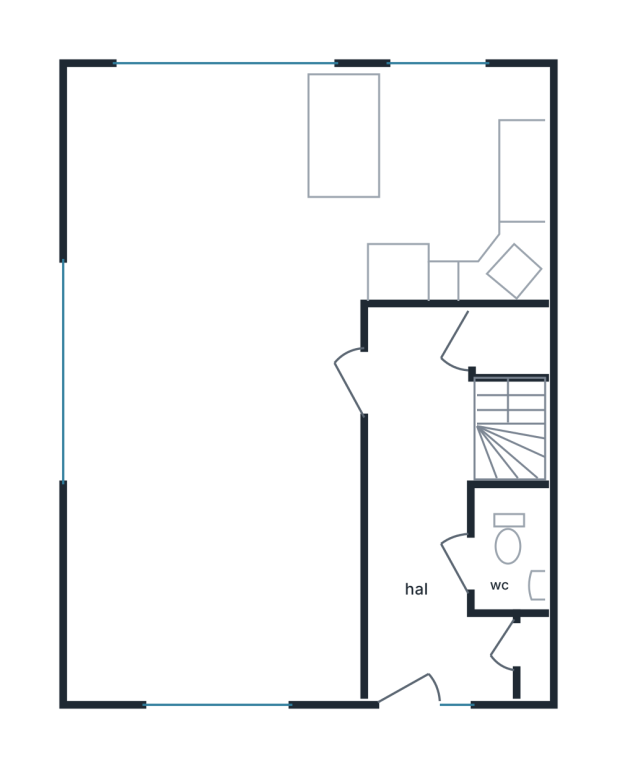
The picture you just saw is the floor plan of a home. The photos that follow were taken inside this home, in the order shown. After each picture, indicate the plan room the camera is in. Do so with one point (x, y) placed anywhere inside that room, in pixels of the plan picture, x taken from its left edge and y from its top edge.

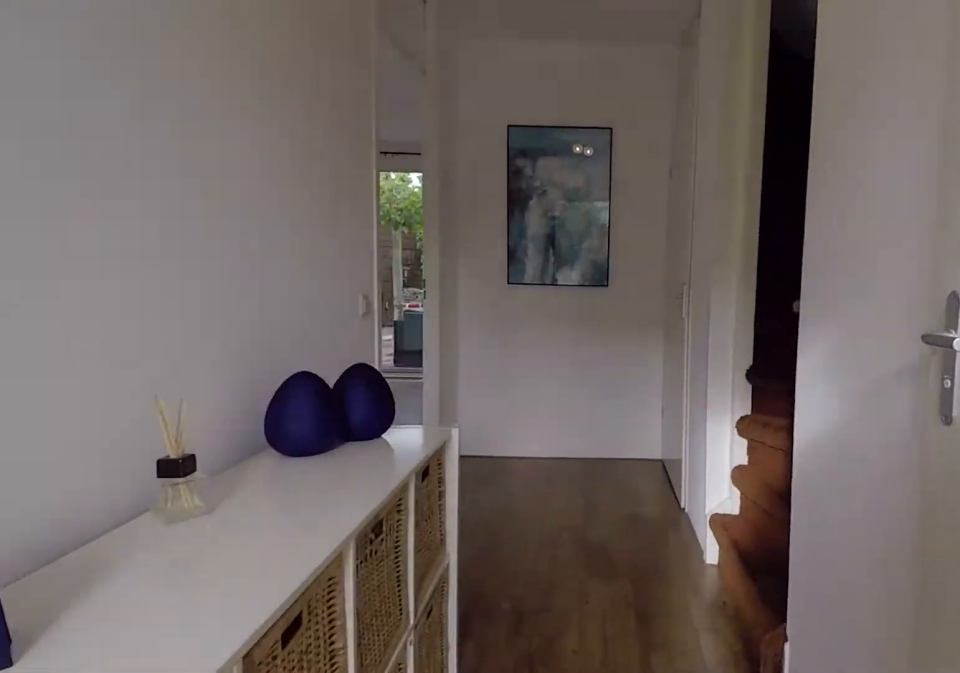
(424, 518)
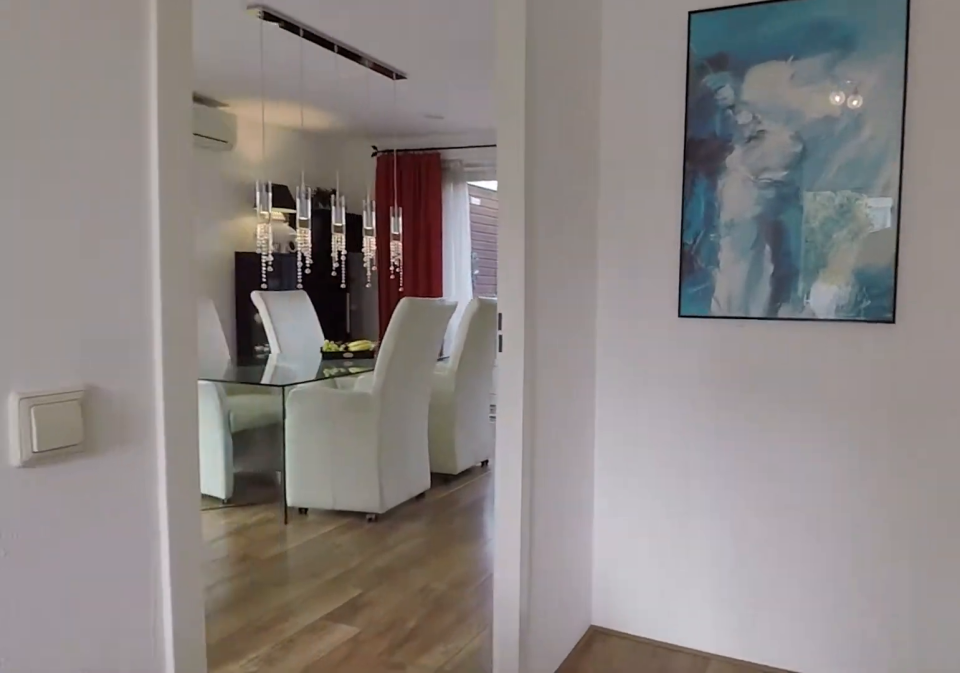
(424, 518)
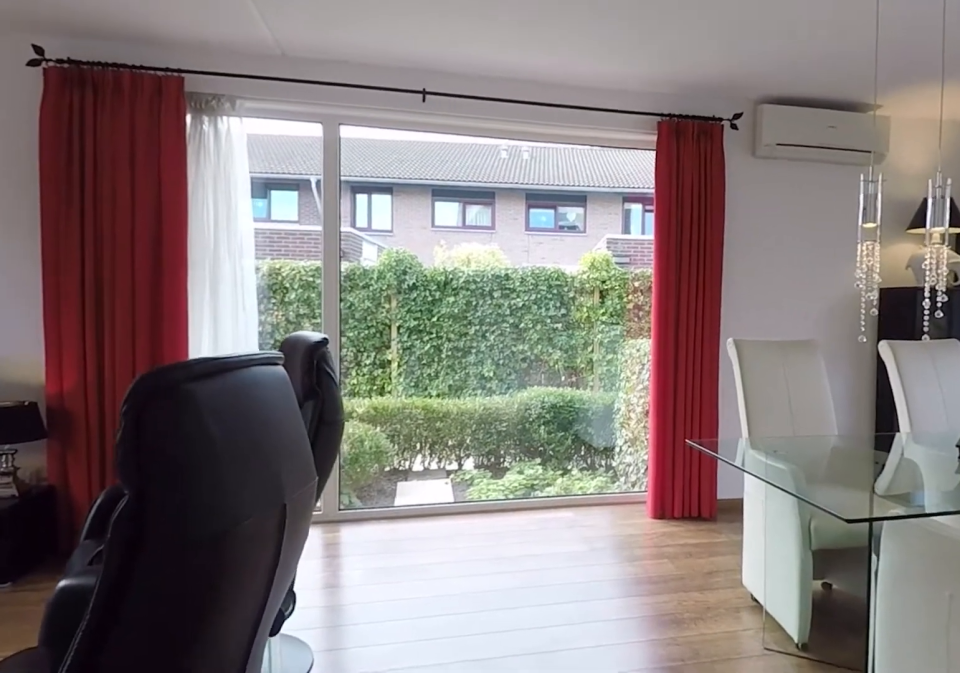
(215, 544)
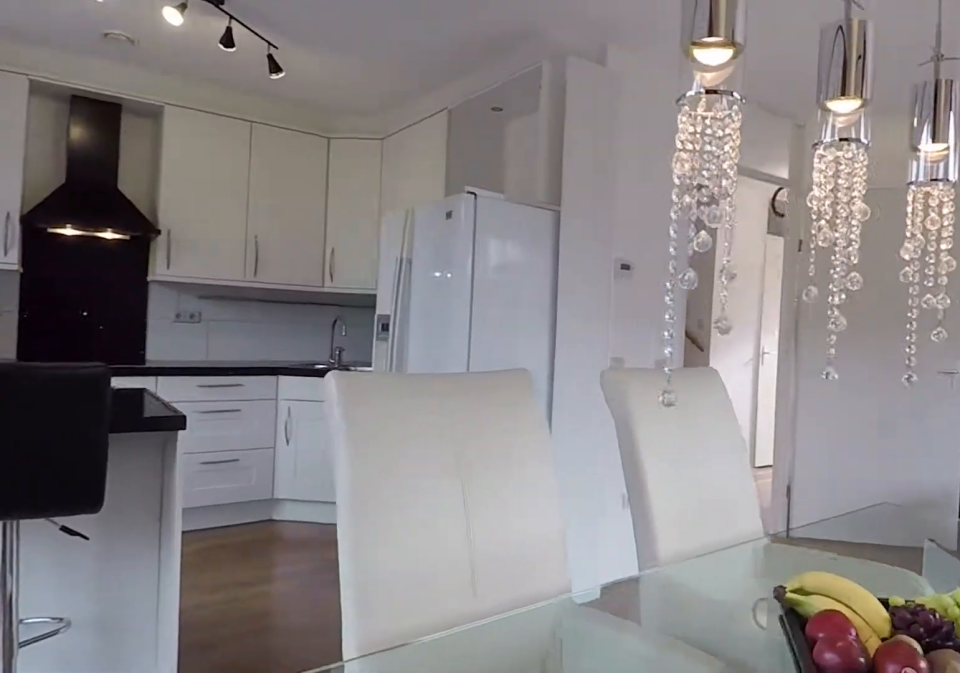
(218, 538)
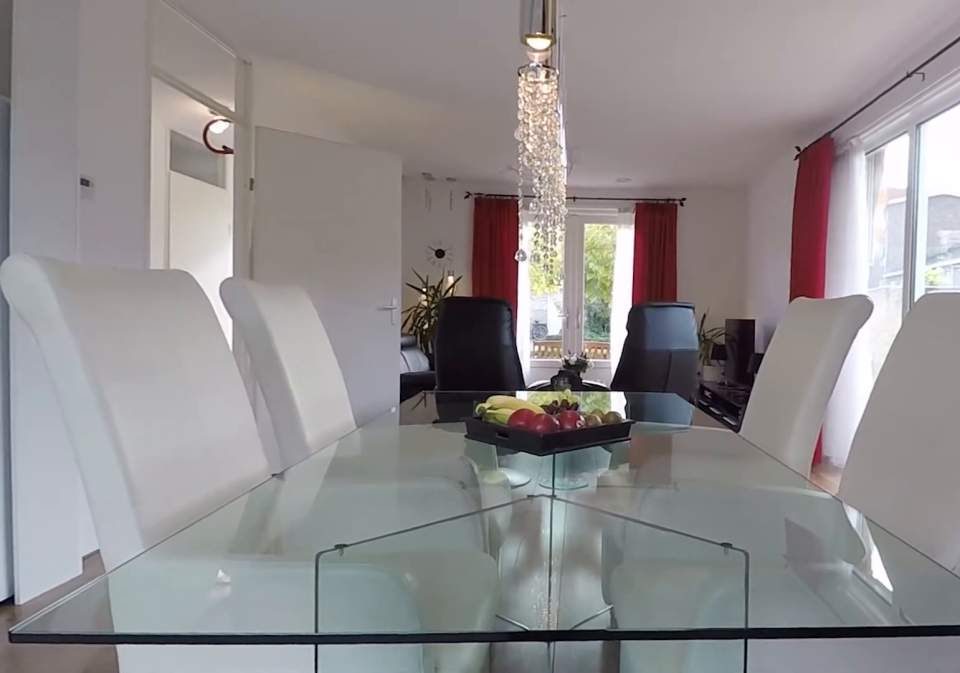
(272, 538)
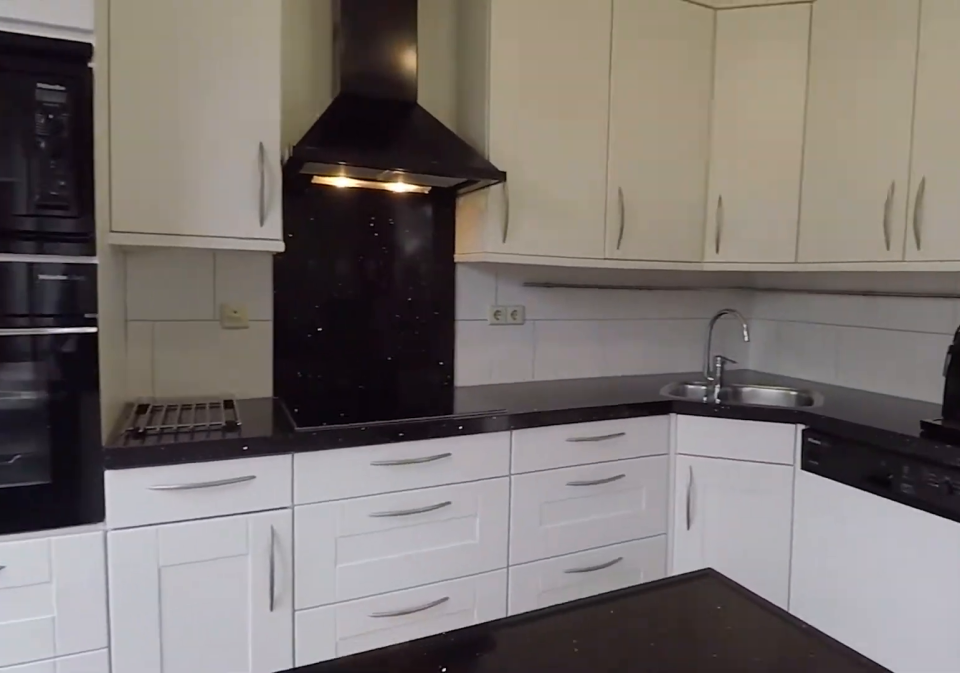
(477, 240)
